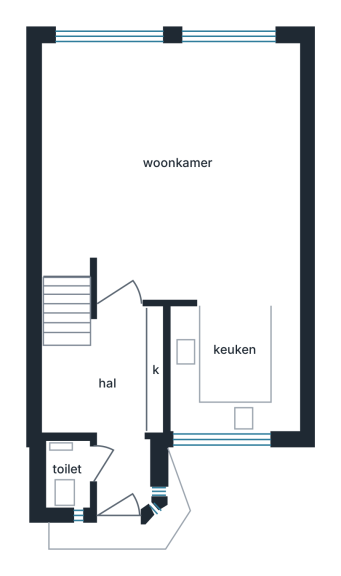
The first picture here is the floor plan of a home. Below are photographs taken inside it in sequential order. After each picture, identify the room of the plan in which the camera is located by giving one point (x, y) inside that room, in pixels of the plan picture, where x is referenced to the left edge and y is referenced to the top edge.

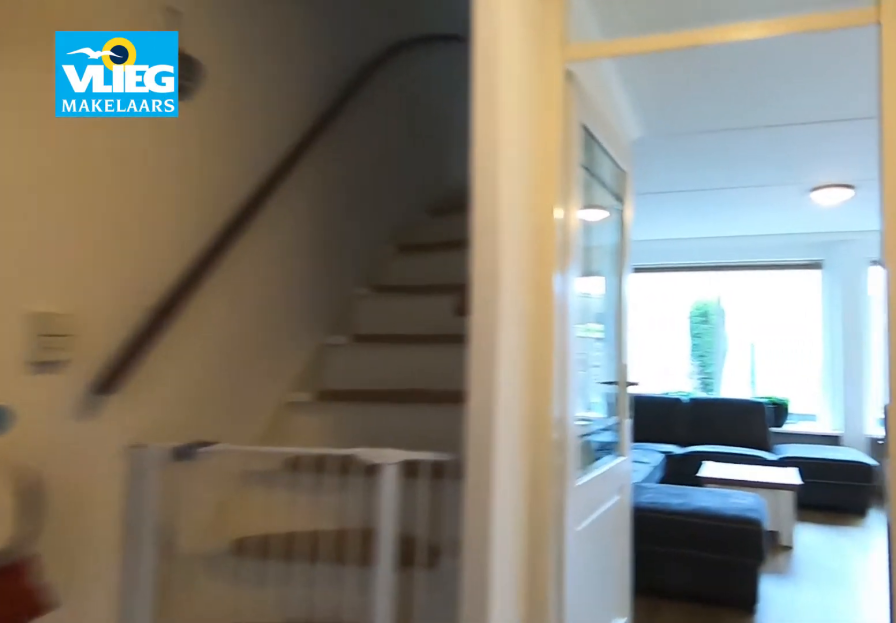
(104, 403)
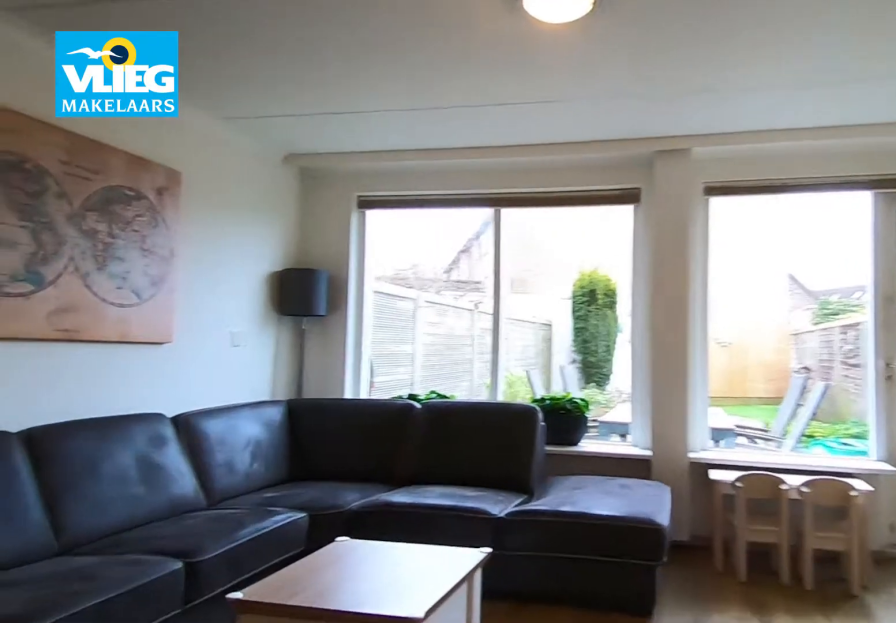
(166, 116)
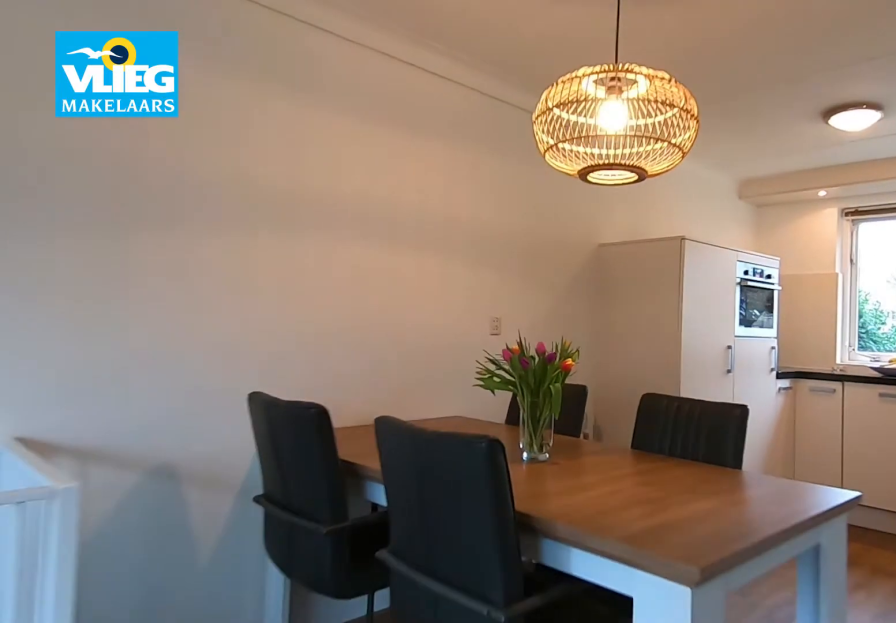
(166, 116)
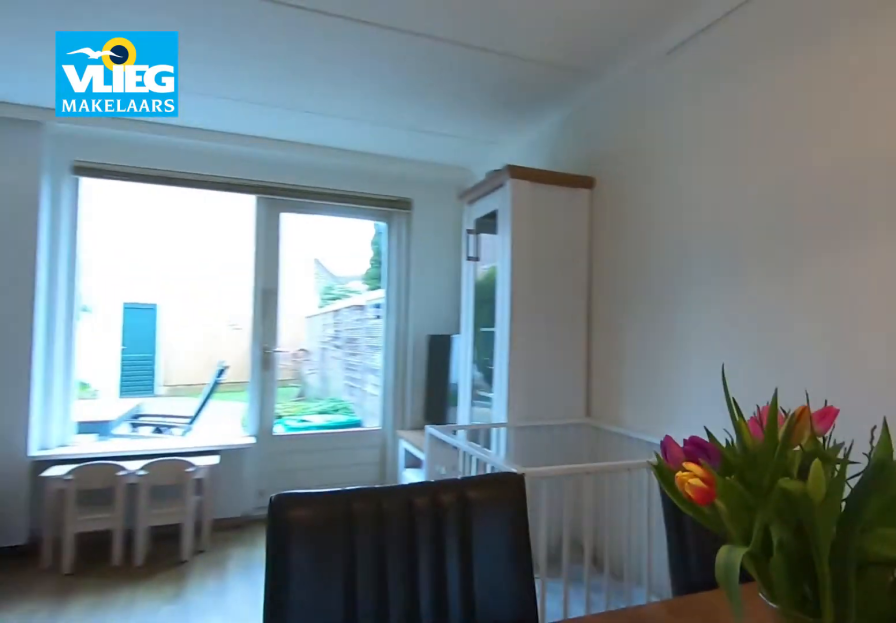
(166, 116)
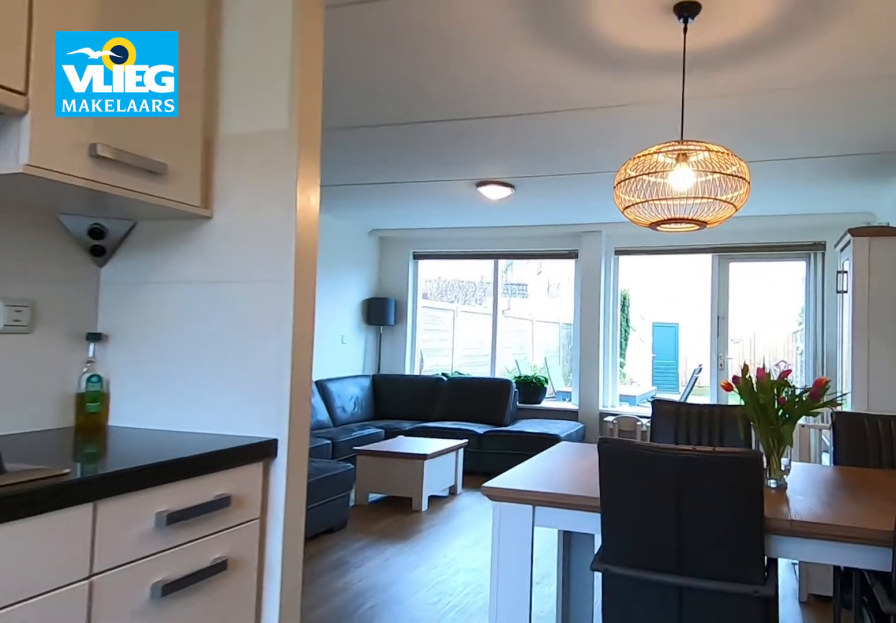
(236, 367)
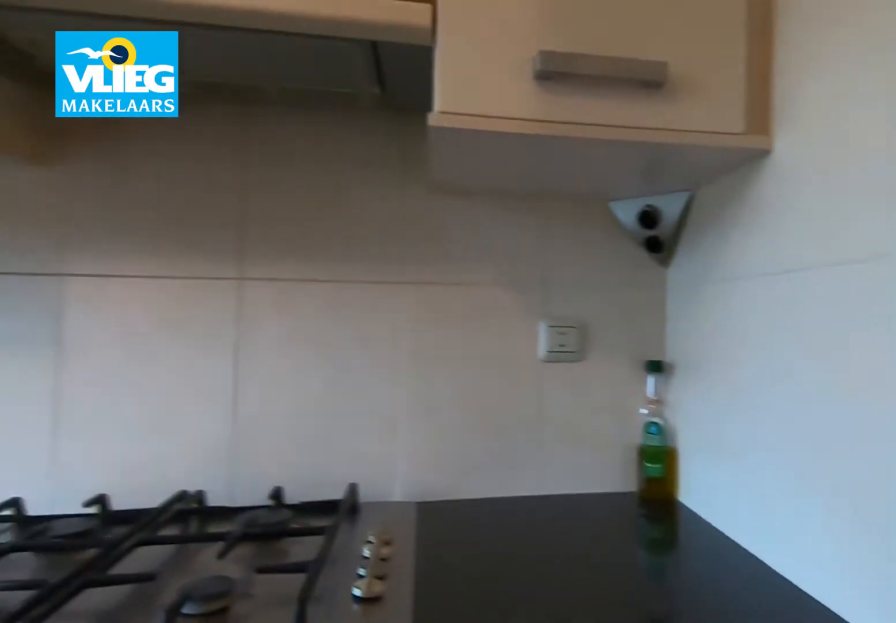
(236, 367)
